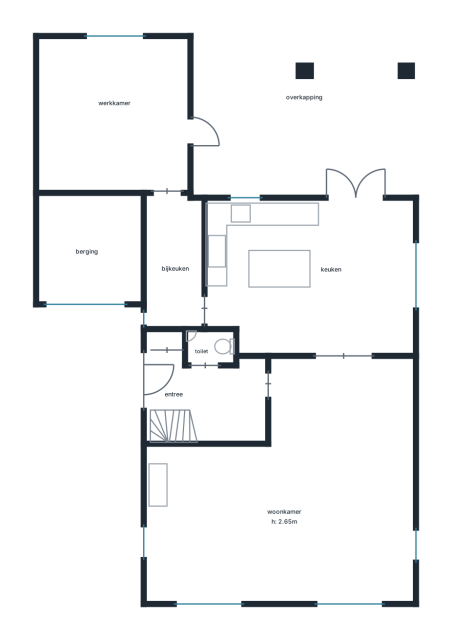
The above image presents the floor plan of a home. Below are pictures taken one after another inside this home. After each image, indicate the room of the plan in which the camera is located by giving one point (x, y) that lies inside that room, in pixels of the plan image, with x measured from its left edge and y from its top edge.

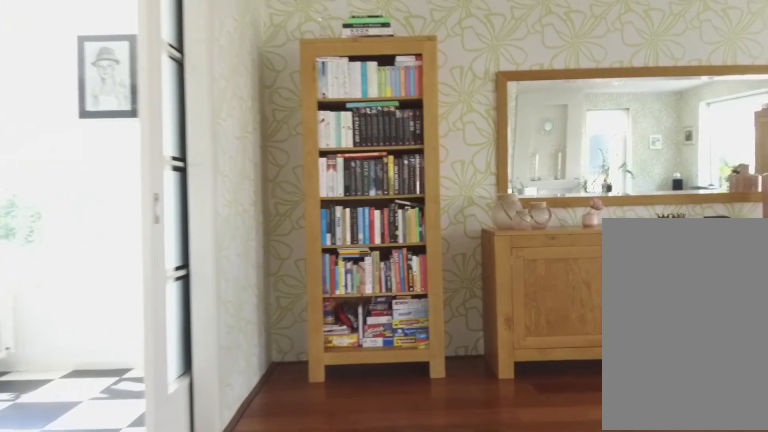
(297, 496)
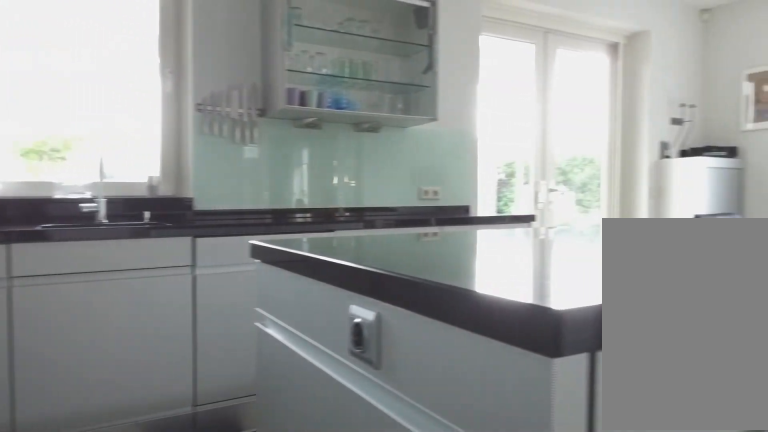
(329, 281)
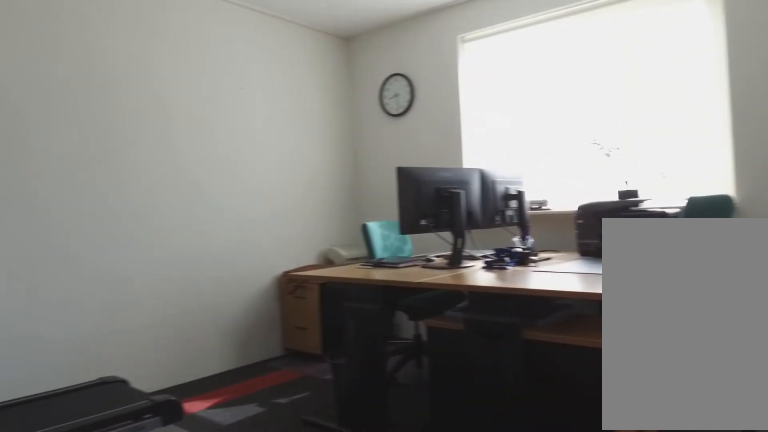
(115, 115)
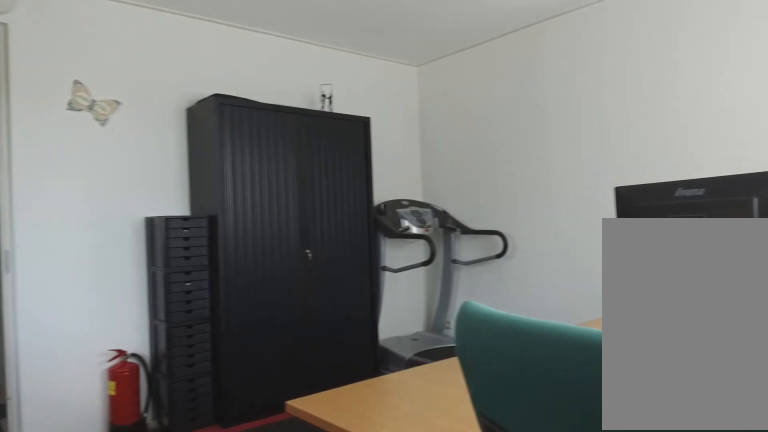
(115, 115)
